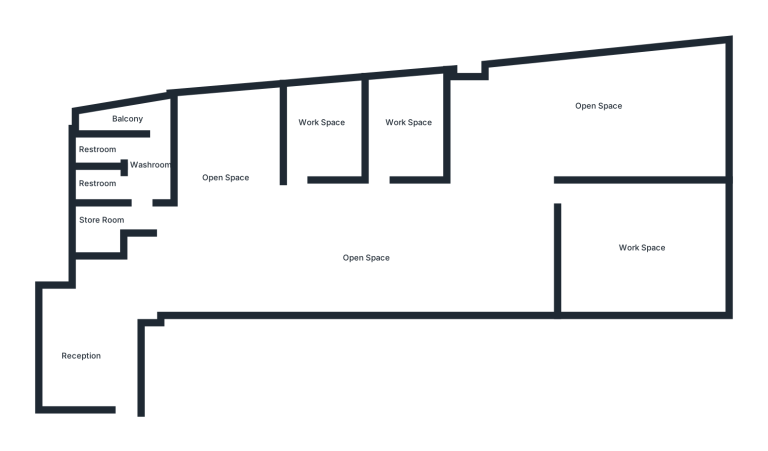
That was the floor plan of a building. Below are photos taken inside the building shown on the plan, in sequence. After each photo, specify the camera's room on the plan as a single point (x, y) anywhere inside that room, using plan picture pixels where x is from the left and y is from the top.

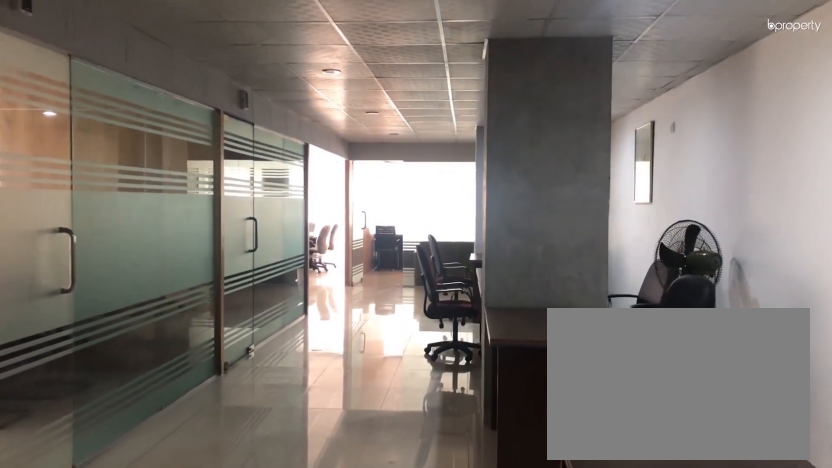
(350, 262)
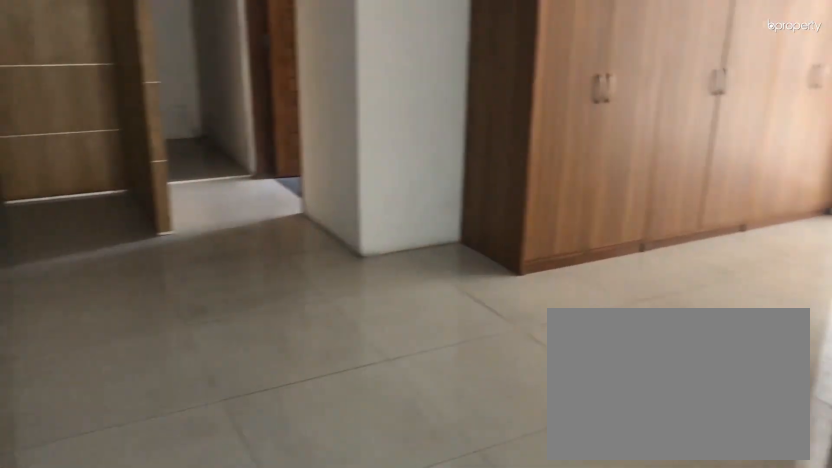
(350, 262)
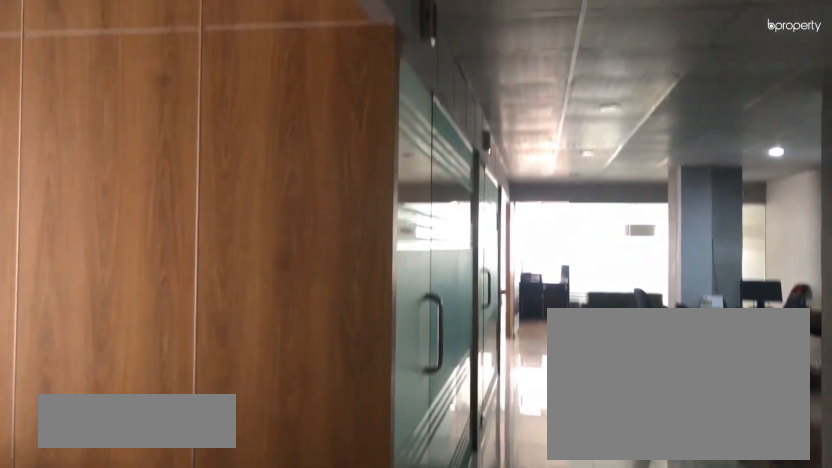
(233, 184)
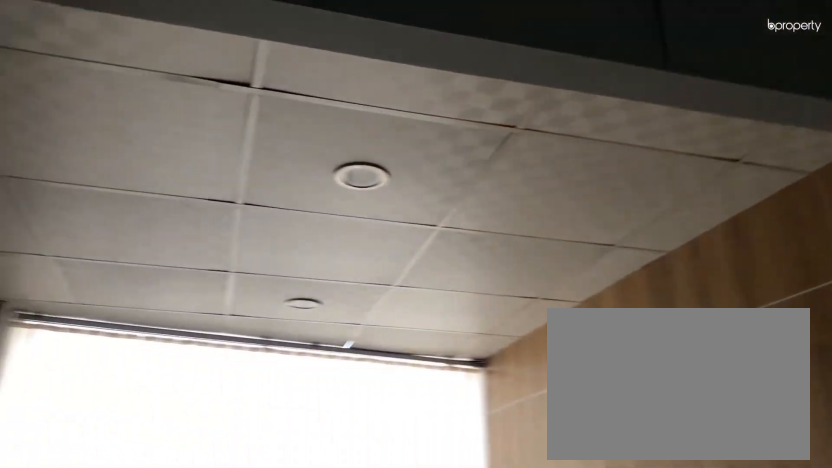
(233, 184)
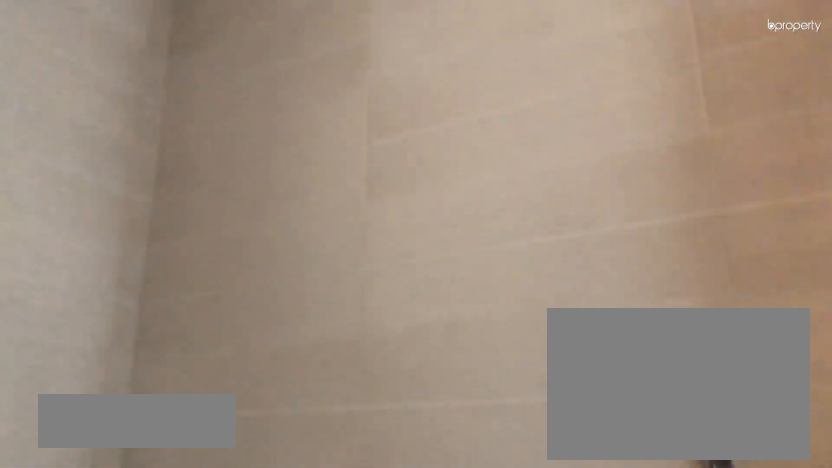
(96, 187)
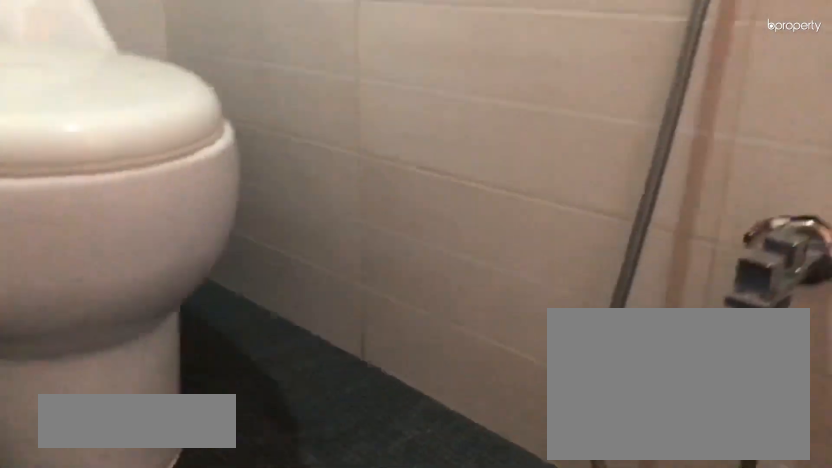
(95, 148)
